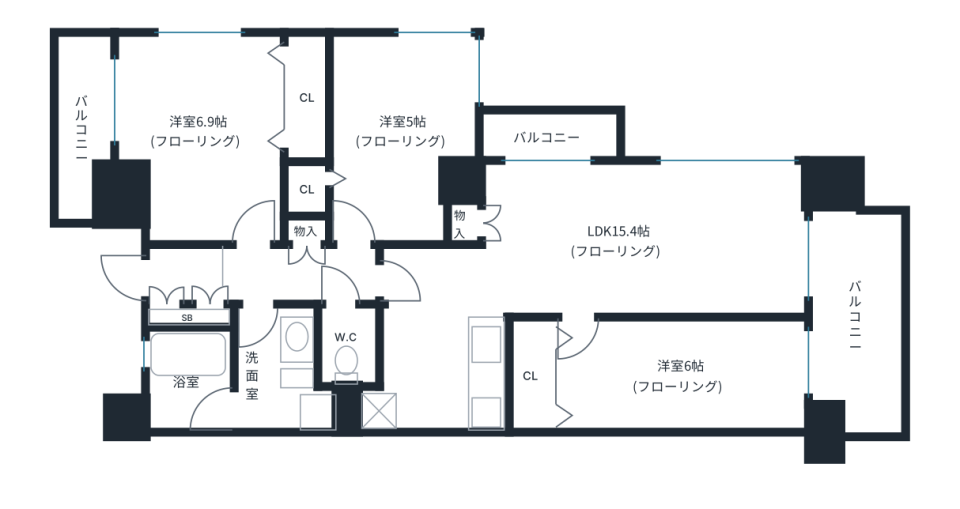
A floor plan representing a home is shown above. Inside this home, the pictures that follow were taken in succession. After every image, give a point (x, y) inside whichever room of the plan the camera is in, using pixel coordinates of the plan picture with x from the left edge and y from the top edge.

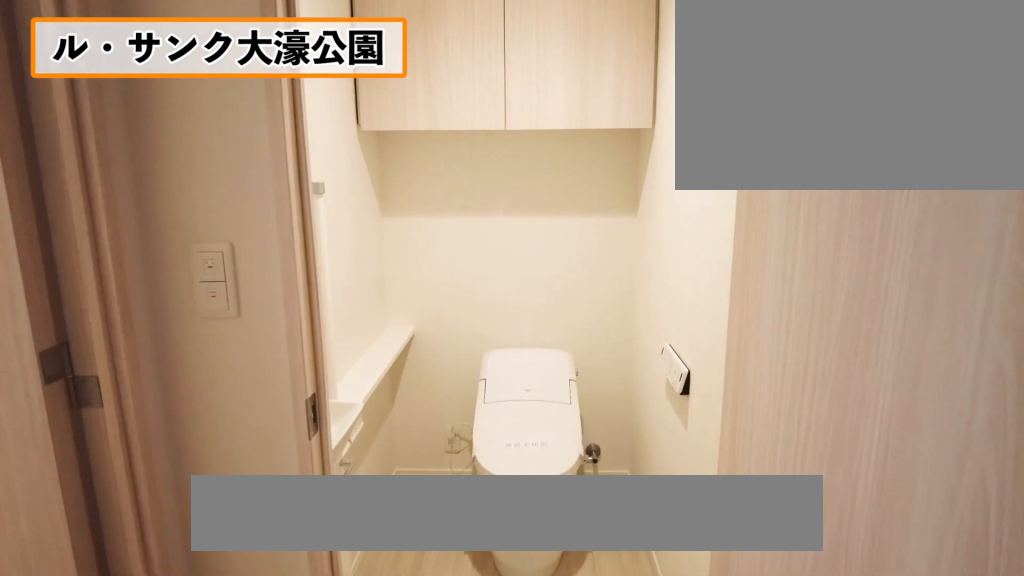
(351, 353)
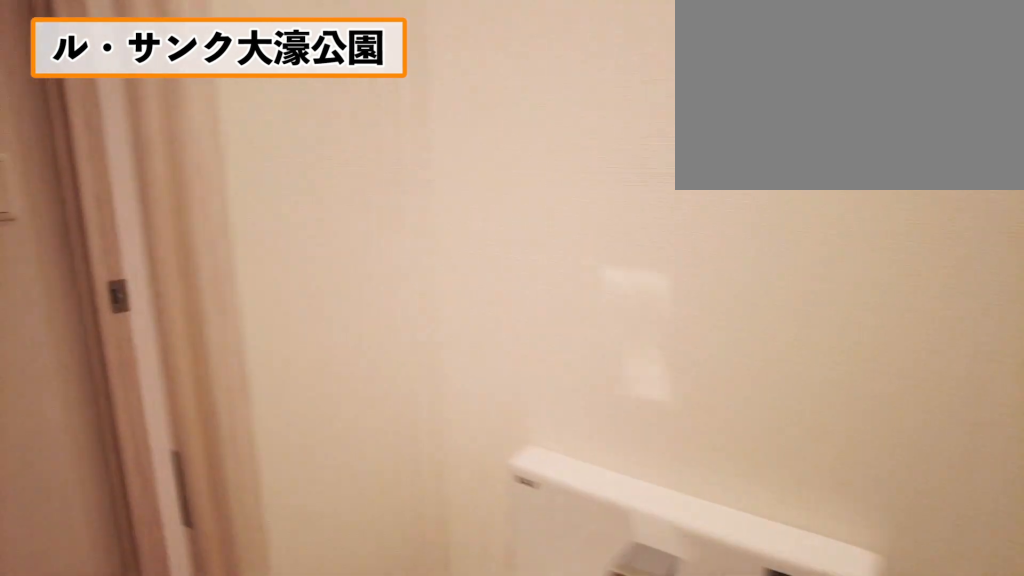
(351, 353)
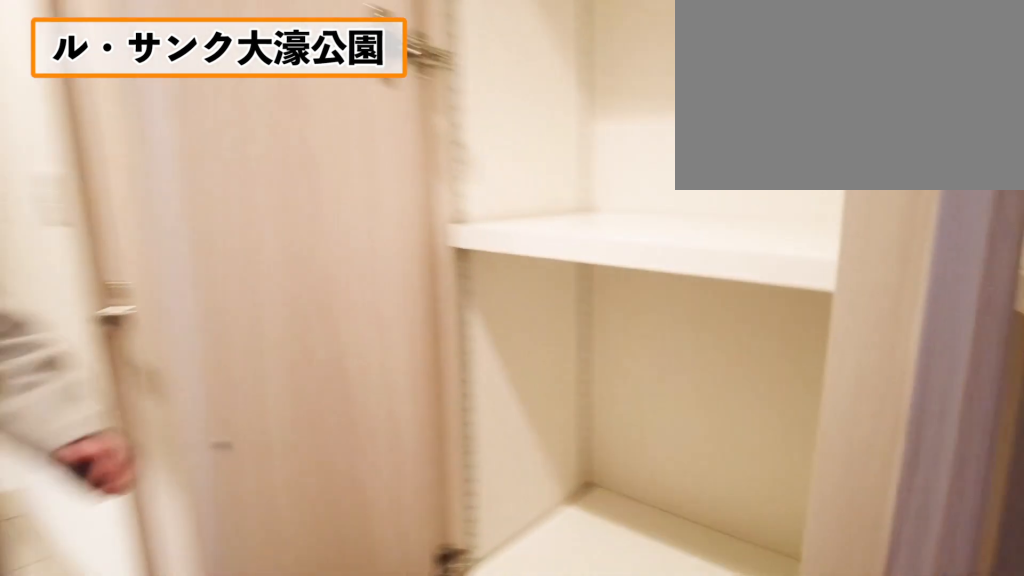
(306, 269)
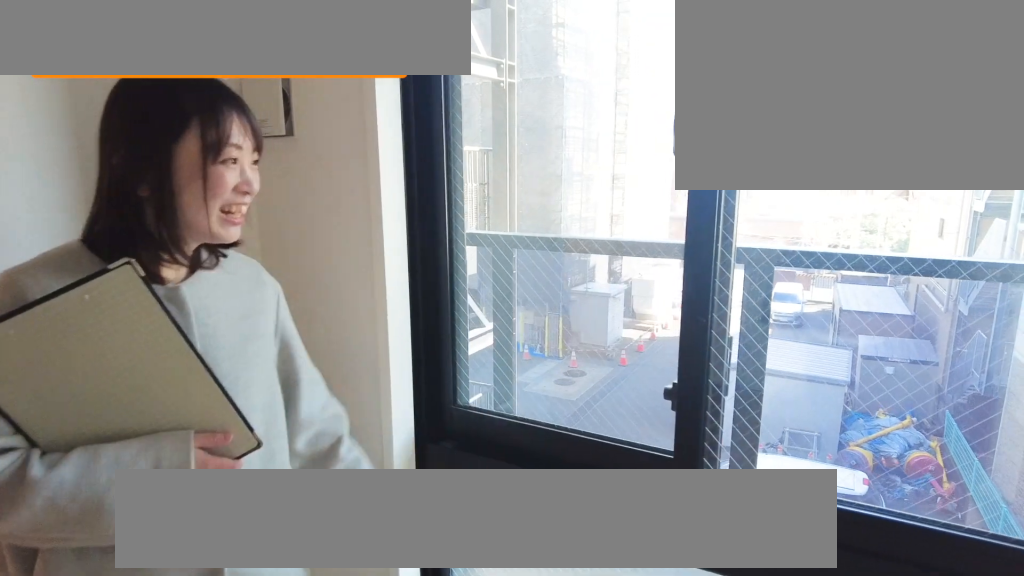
(199, 129)
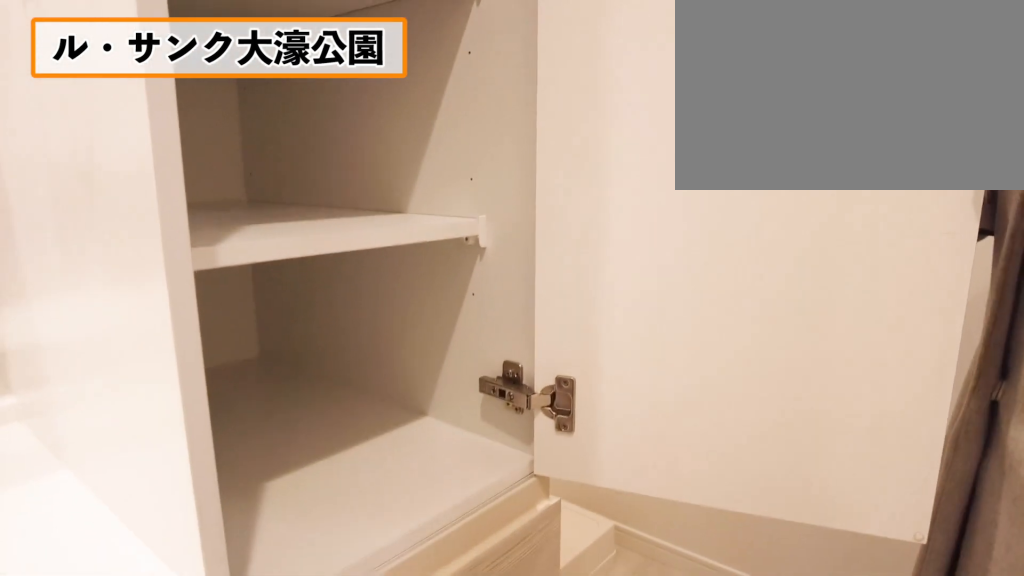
(266, 353)
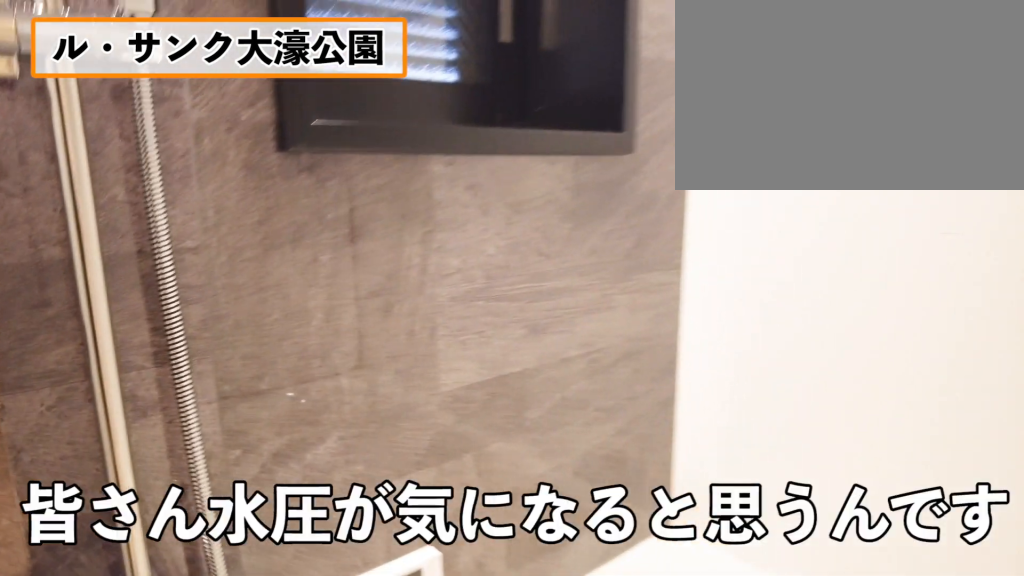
(204, 386)
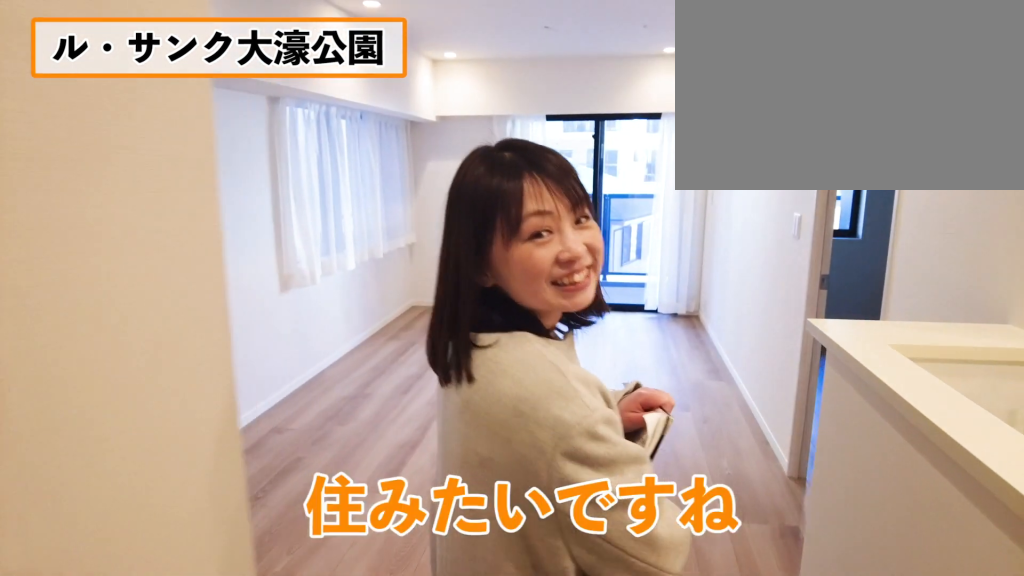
(631, 246)
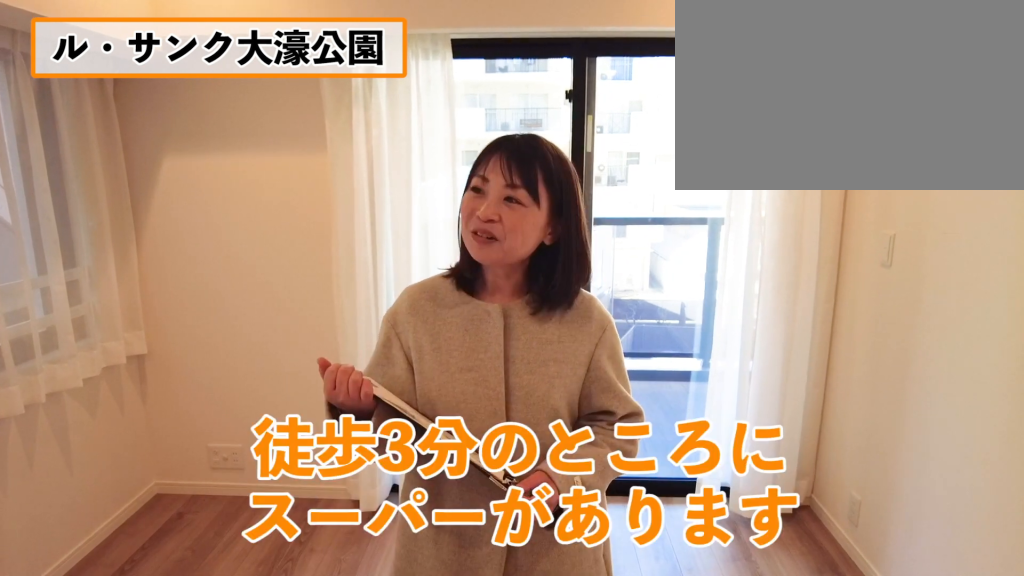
(631, 246)
